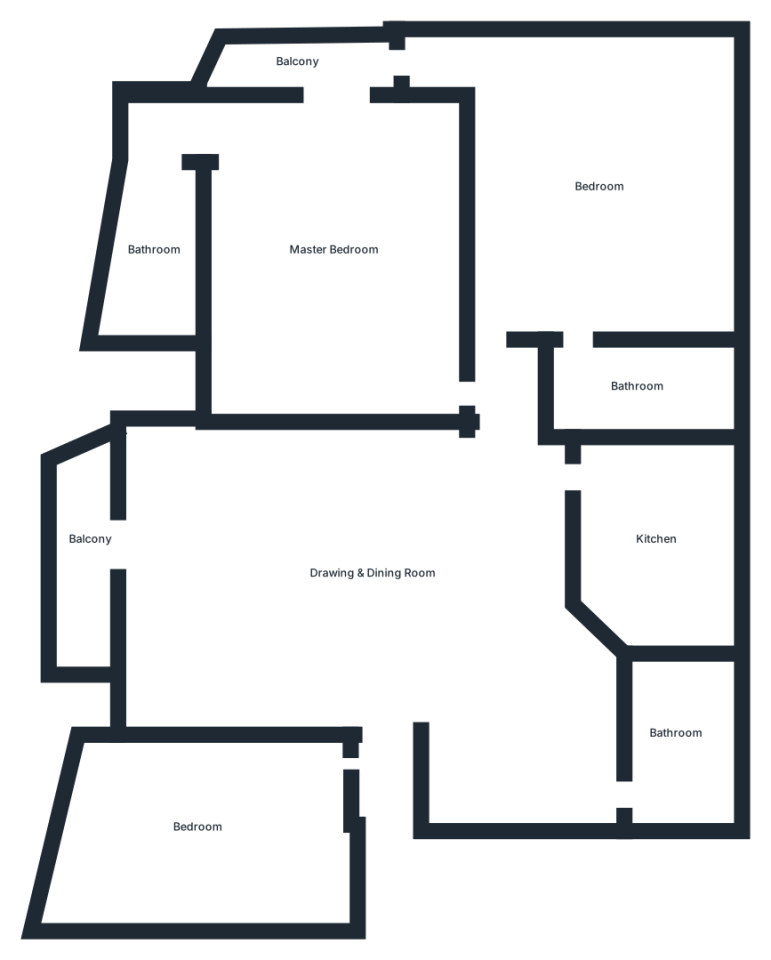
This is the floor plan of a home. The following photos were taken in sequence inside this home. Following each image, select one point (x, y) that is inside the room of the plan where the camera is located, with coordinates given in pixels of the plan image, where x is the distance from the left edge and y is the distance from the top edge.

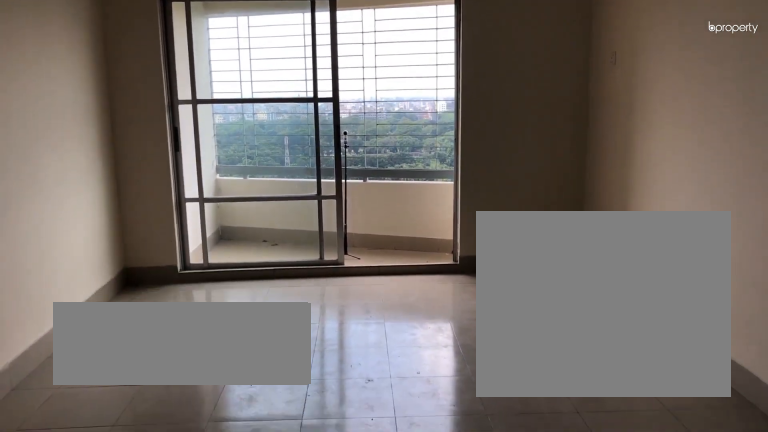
(371, 572)
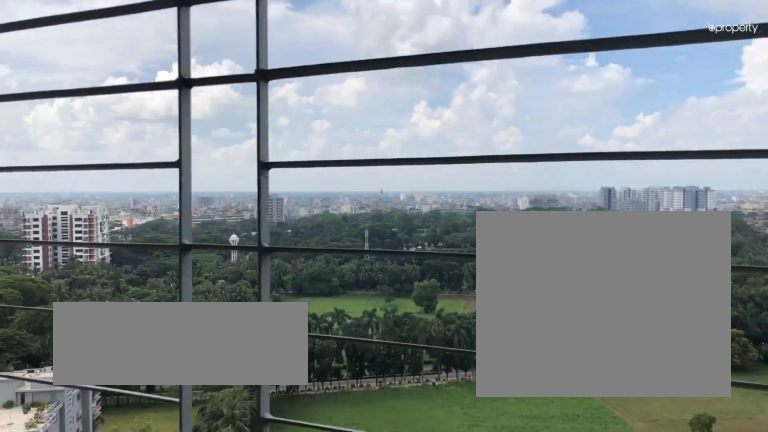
(88, 539)
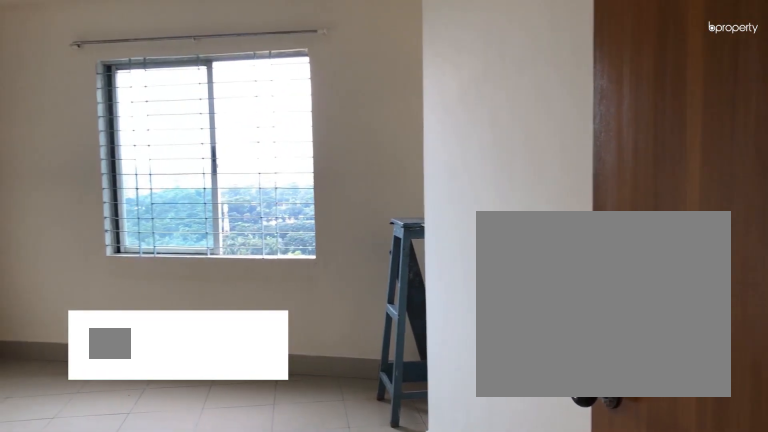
(197, 824)
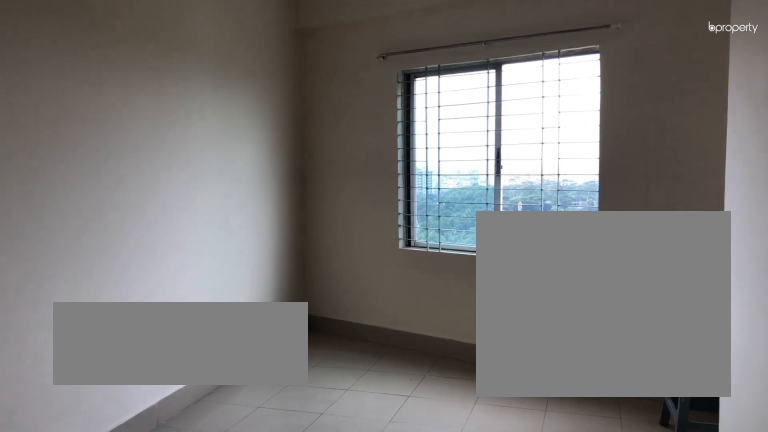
(197, 824)
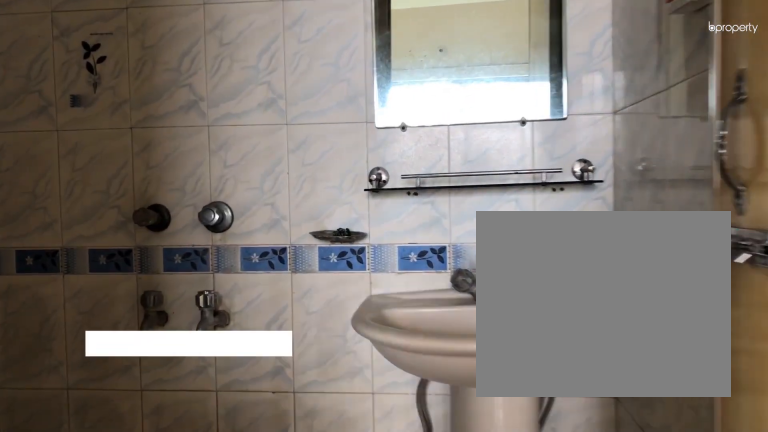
(636, 386)
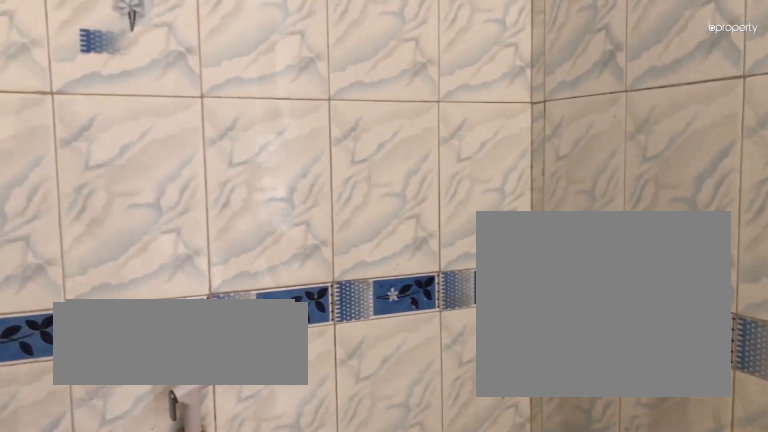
(636, 386)
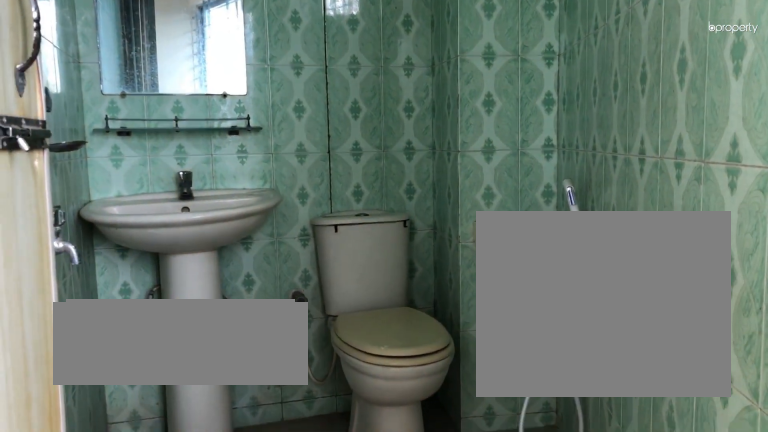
(152, 249)
